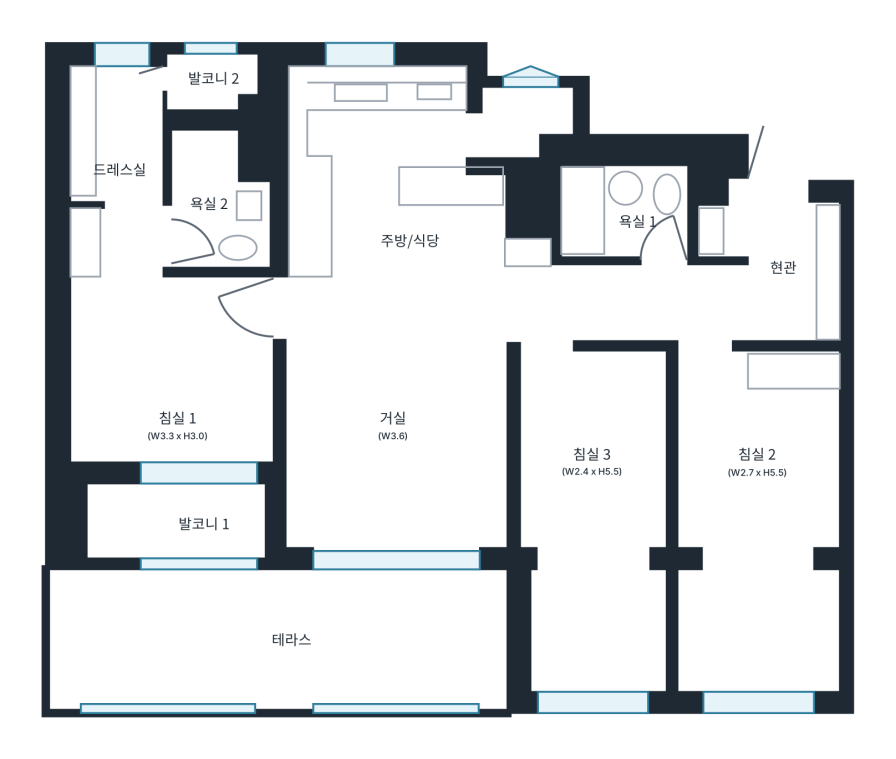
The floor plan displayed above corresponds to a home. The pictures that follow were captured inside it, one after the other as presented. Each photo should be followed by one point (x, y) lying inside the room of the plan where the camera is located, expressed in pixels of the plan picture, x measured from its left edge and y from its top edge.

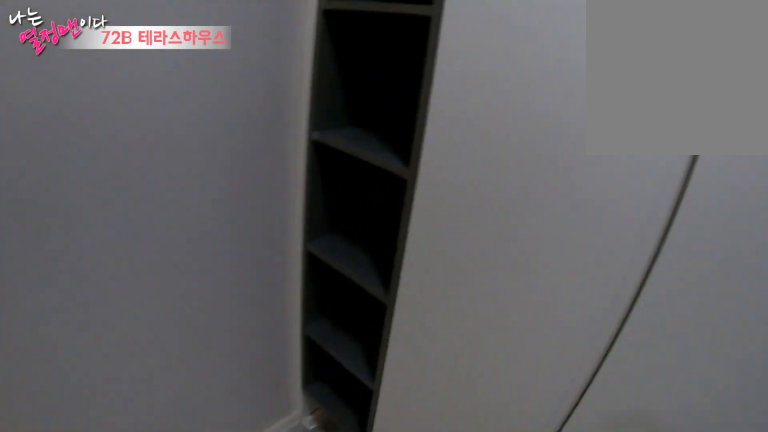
(788, 266)
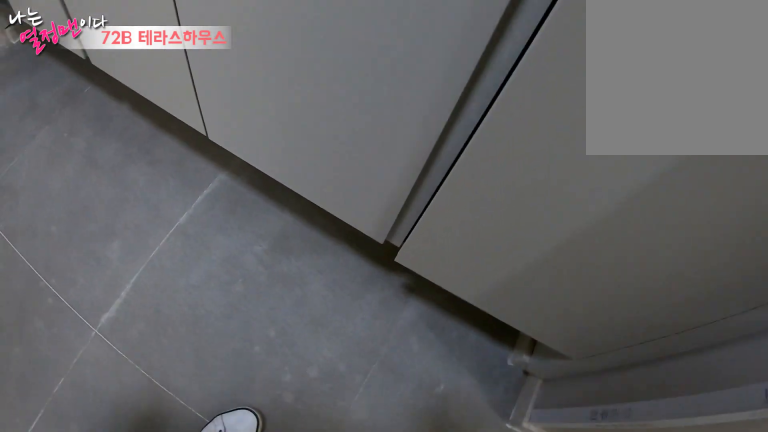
(788, 267)
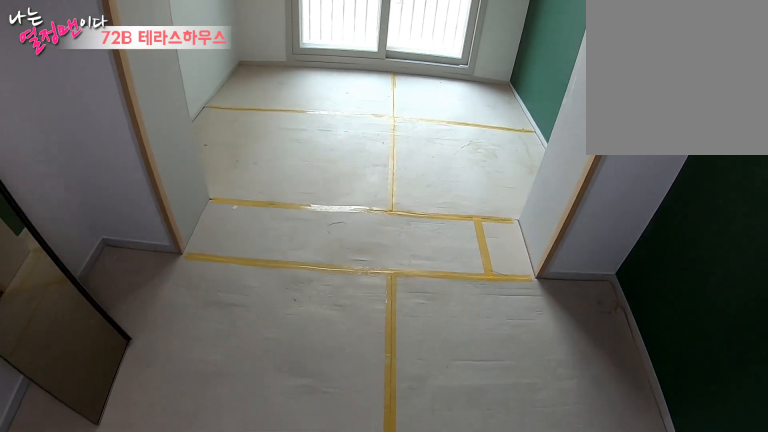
(759, 477)
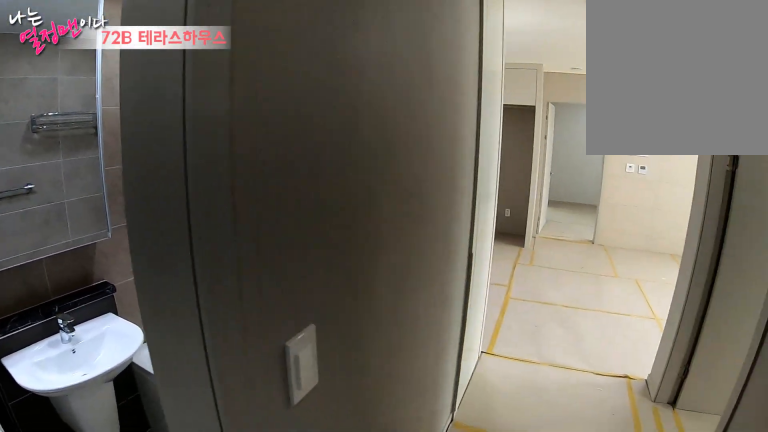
(630, 214)
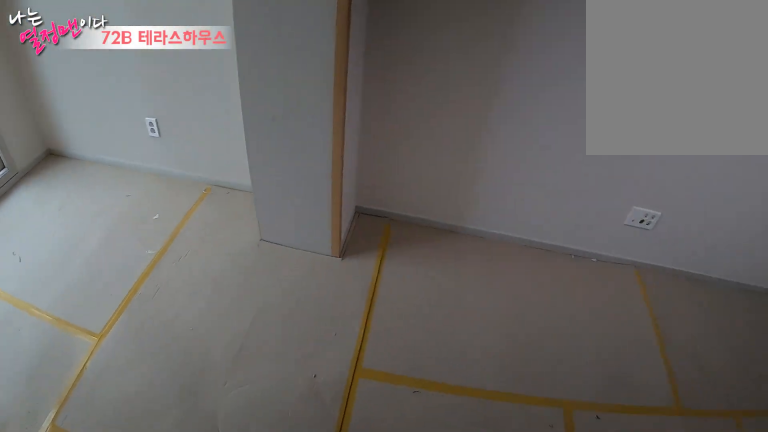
(595, 469)
